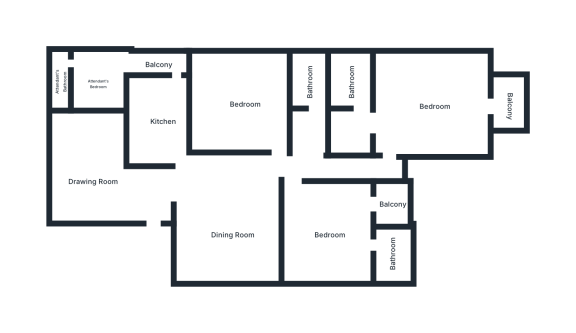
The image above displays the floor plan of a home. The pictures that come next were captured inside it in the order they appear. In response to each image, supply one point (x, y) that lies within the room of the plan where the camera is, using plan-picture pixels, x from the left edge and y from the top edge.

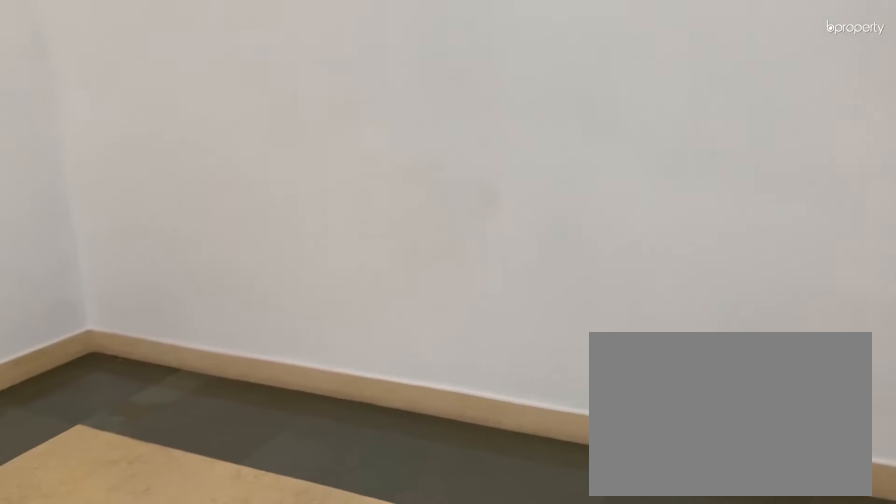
(330, 234)
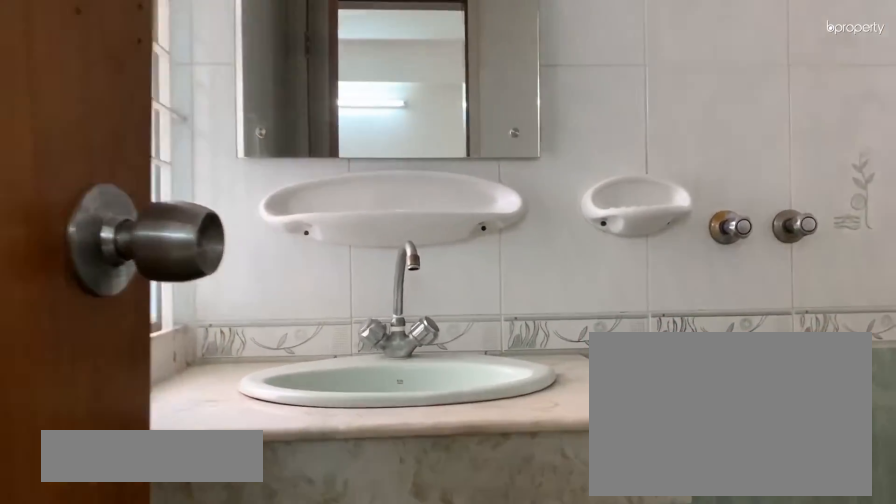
(390, 252)
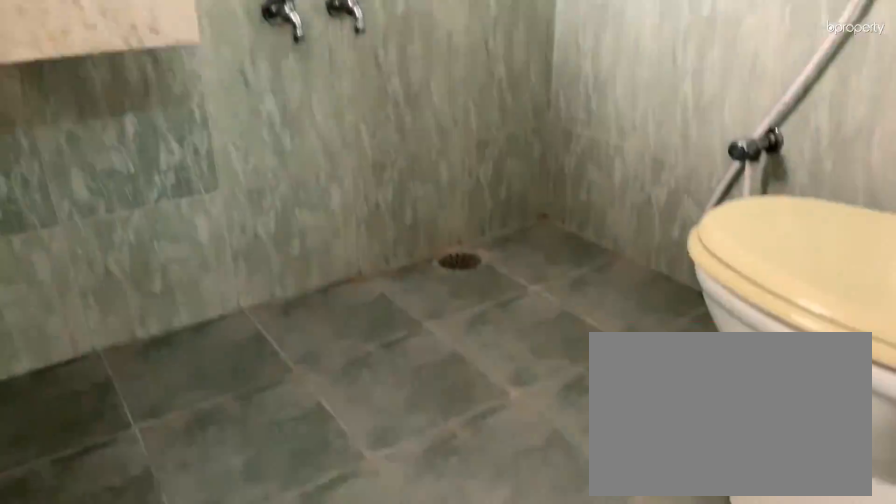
(390, 252)
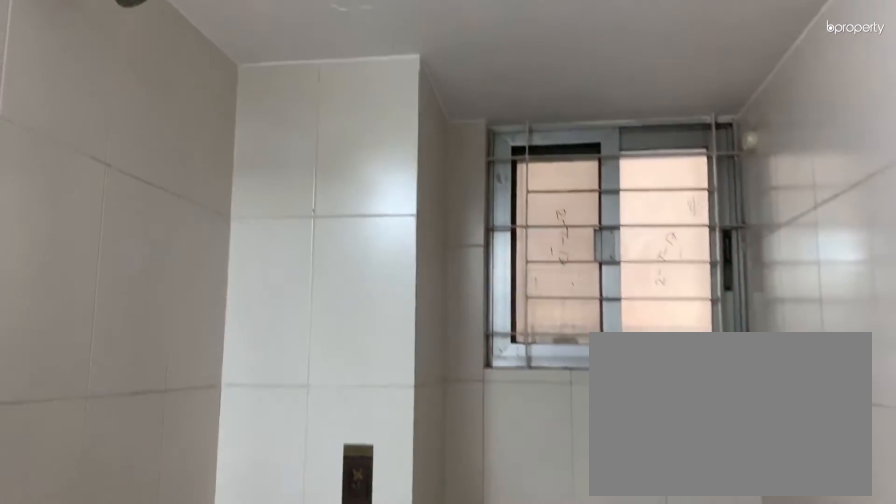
(310, 79)
